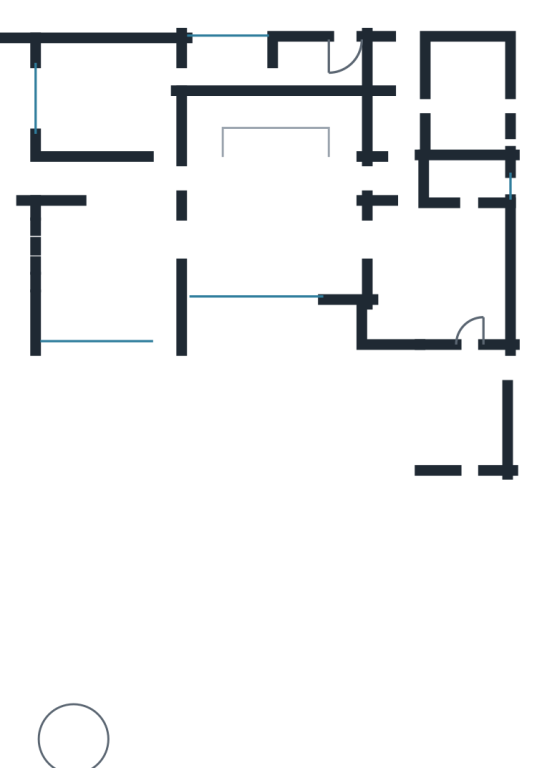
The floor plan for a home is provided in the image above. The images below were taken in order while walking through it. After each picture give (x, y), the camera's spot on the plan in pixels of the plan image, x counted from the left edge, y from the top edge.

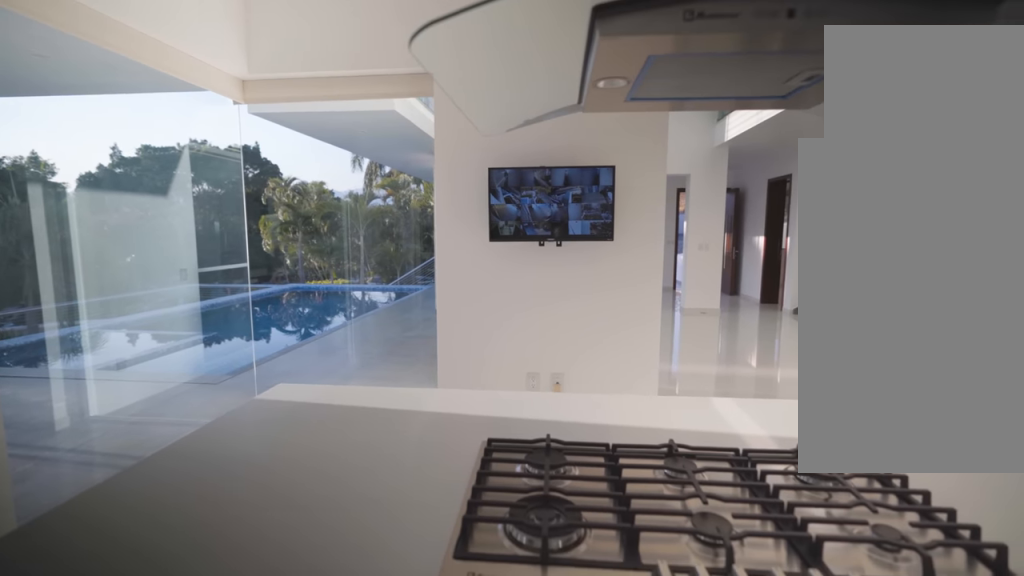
(467, 278)
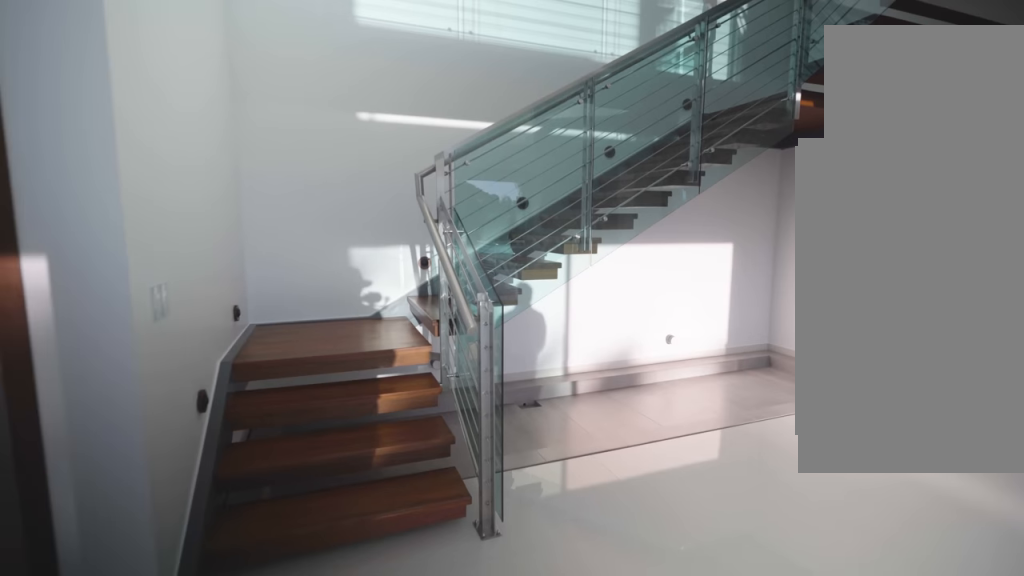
(206, 174)
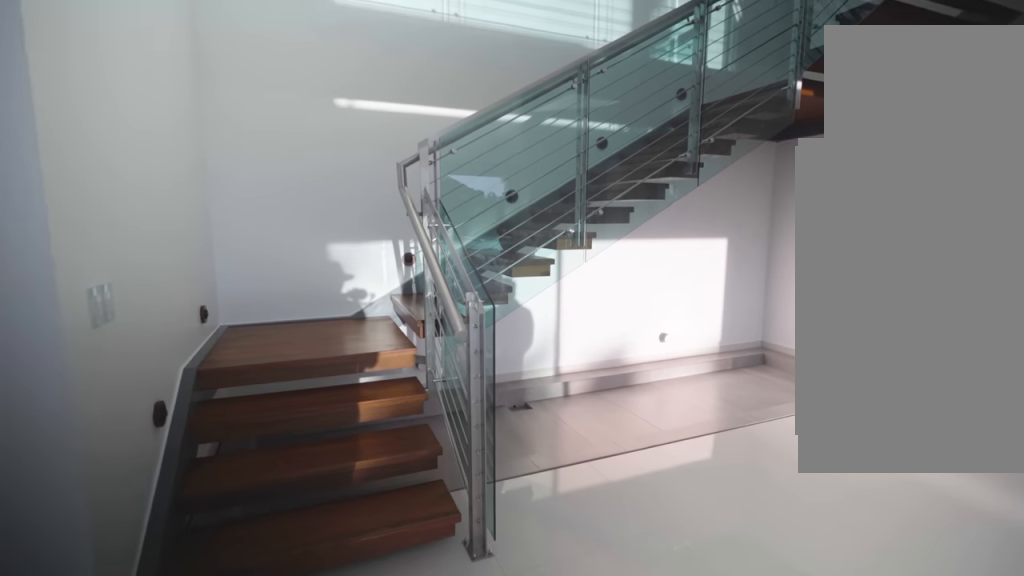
(206, 174)
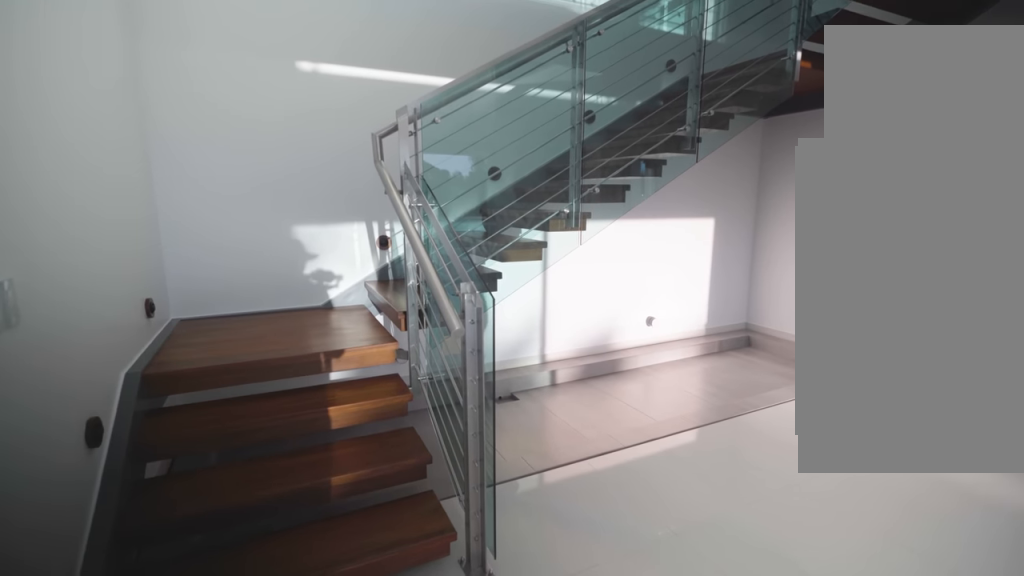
(207, 159)
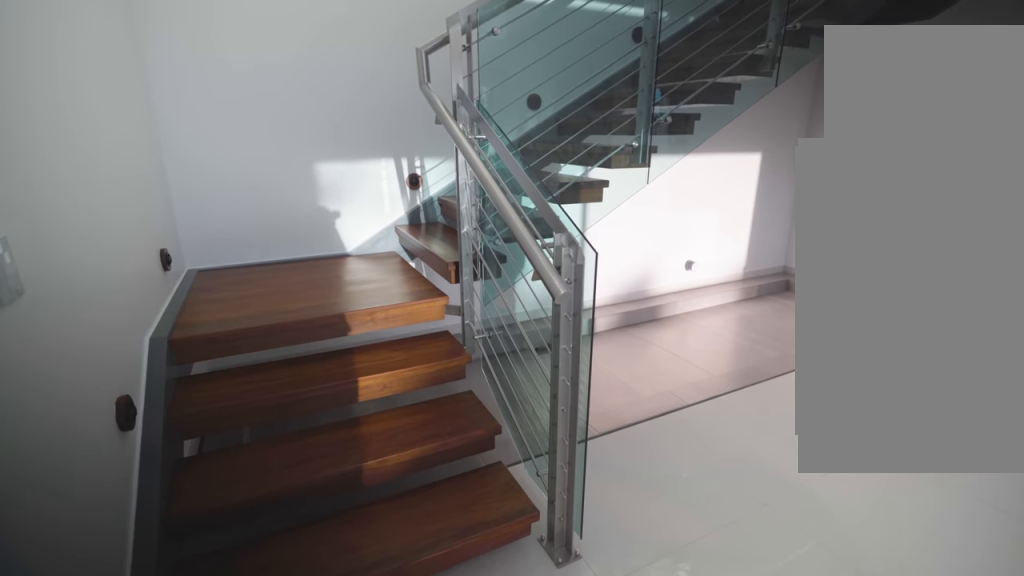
(207, 158)
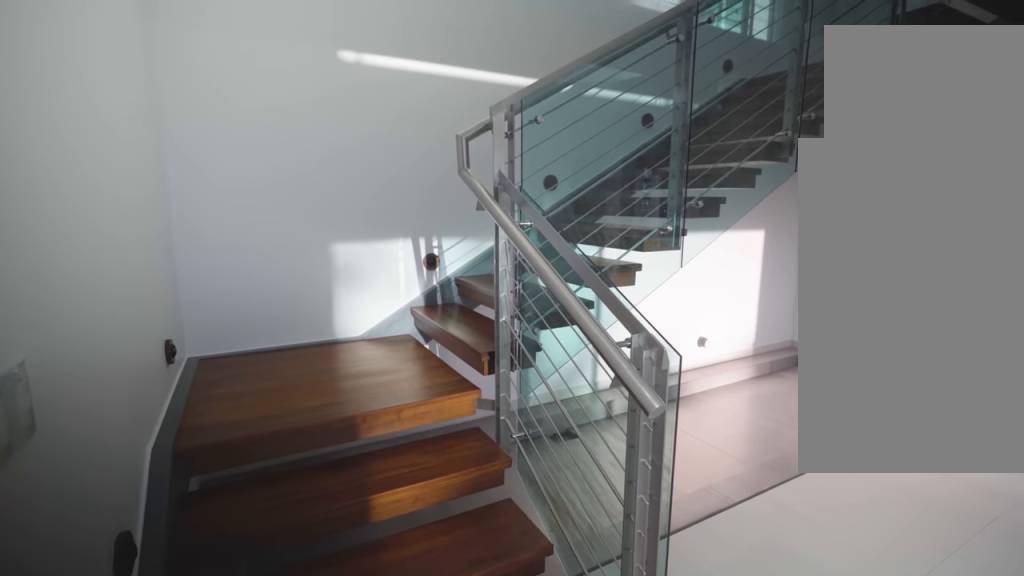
(207, 158)
